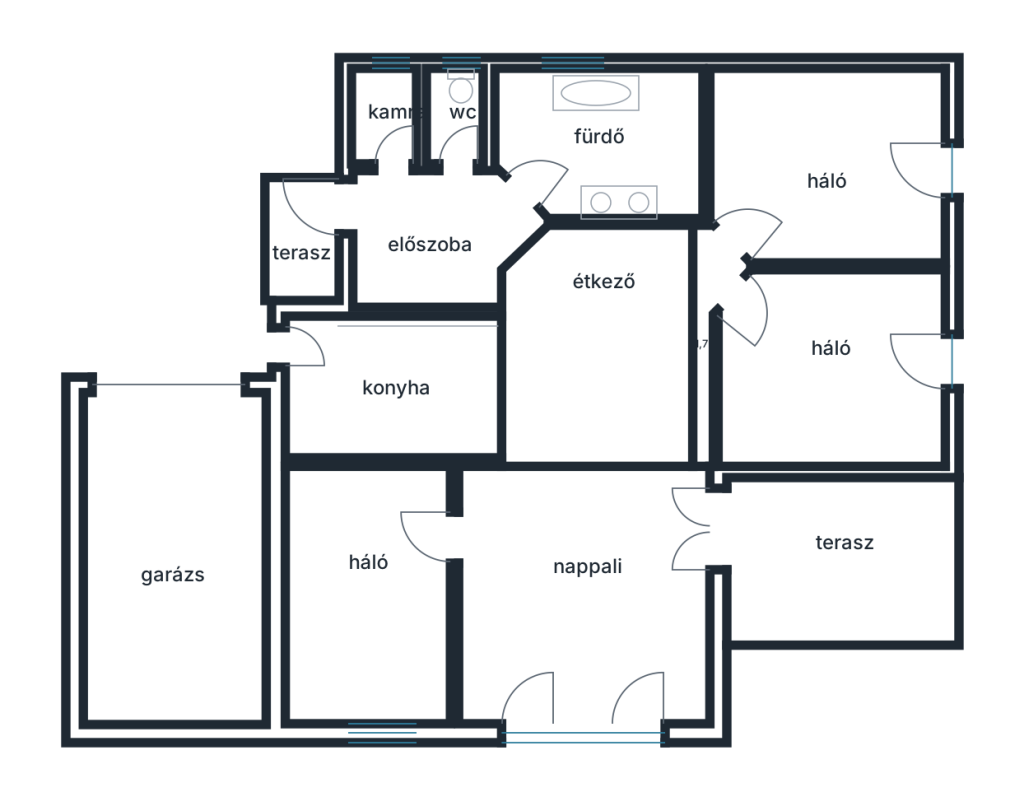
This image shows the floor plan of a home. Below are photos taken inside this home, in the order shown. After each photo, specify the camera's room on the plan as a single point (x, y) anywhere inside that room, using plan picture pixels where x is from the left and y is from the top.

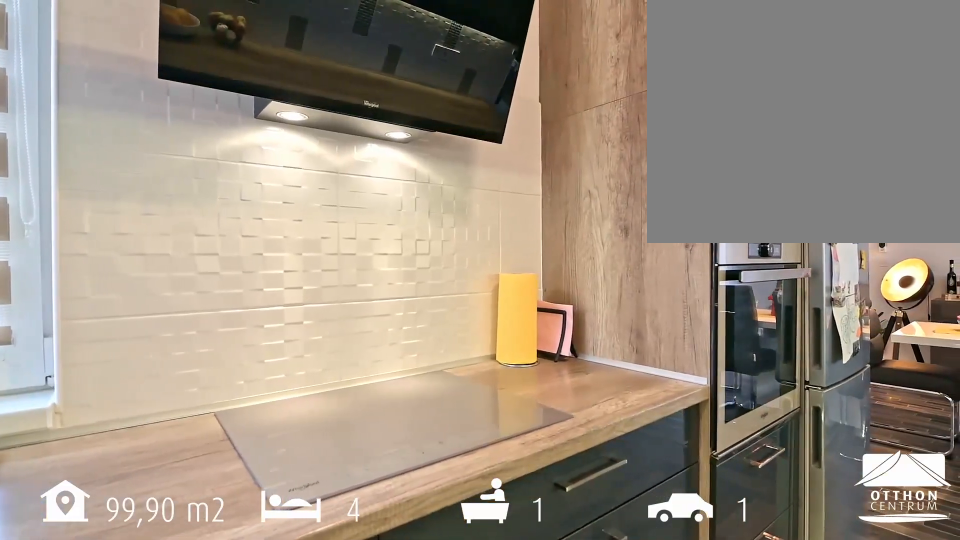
(393, 391)
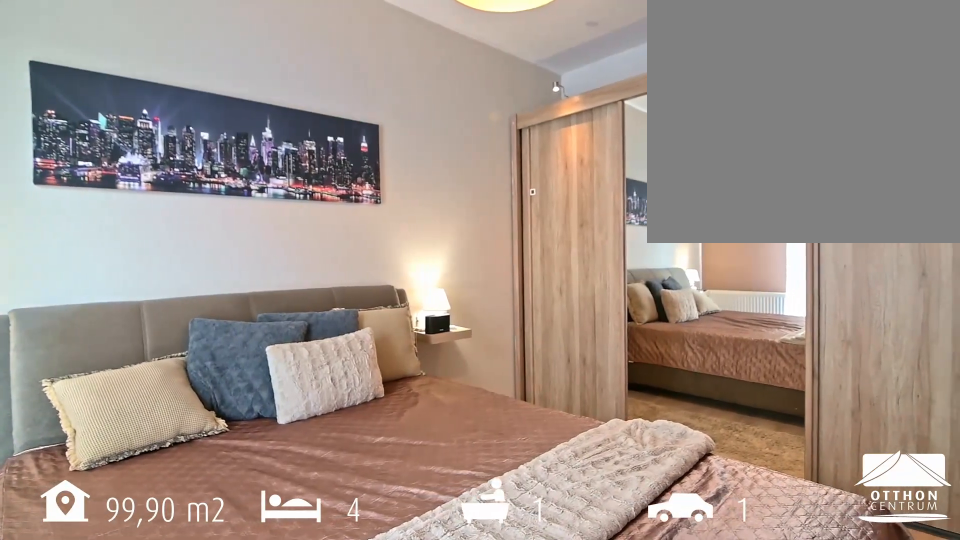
(368, 558)
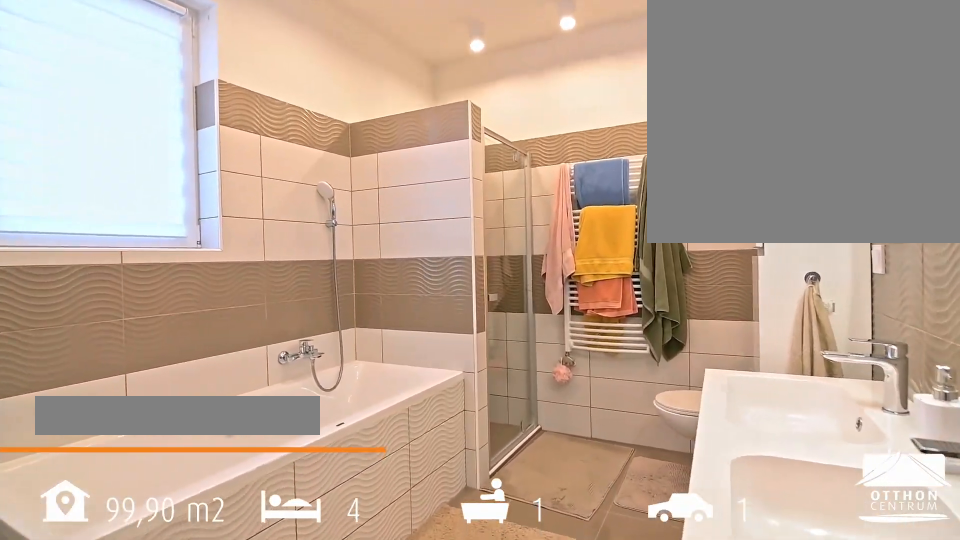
(610, 144)
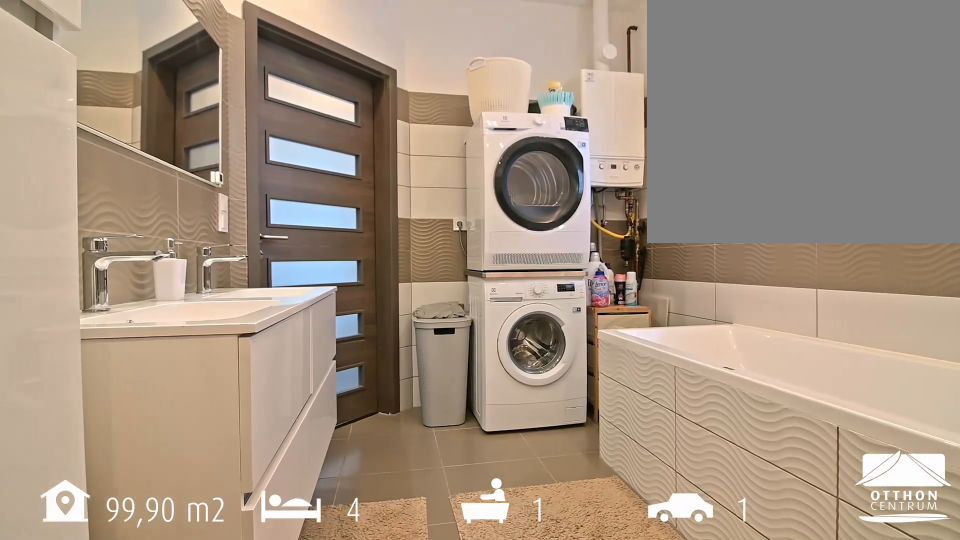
(610, 144)
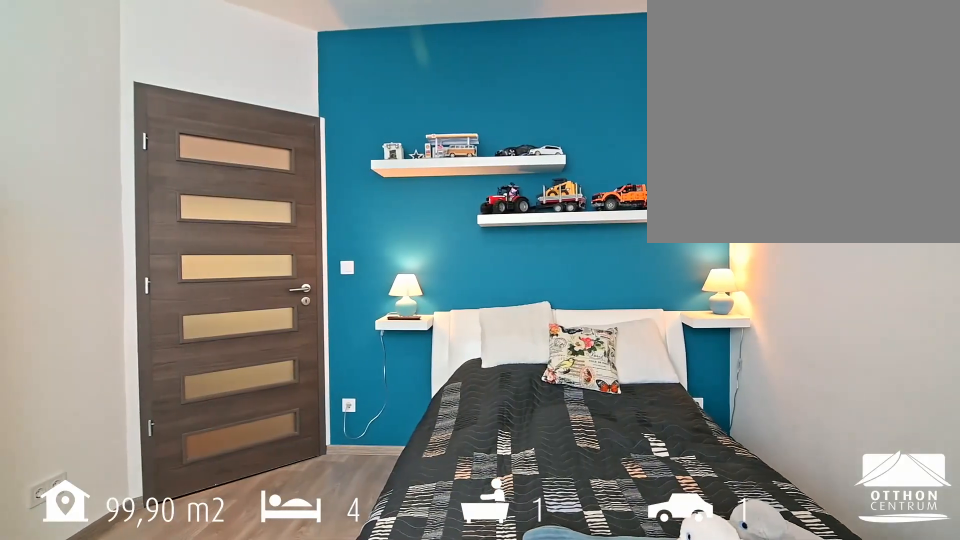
(836, 174)
